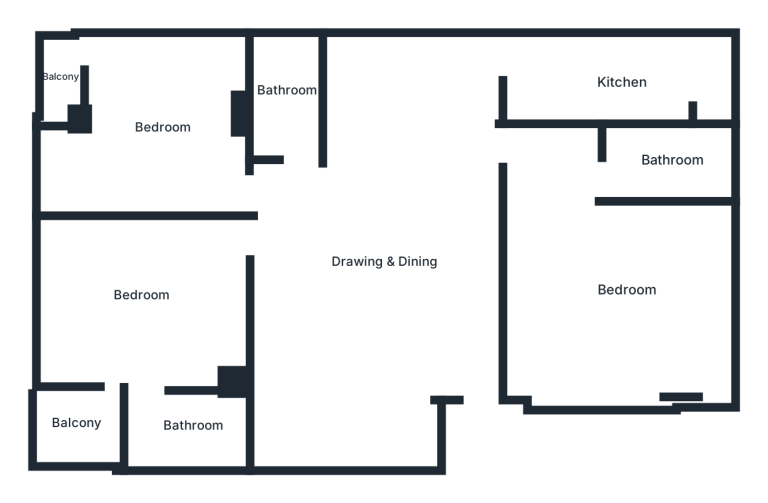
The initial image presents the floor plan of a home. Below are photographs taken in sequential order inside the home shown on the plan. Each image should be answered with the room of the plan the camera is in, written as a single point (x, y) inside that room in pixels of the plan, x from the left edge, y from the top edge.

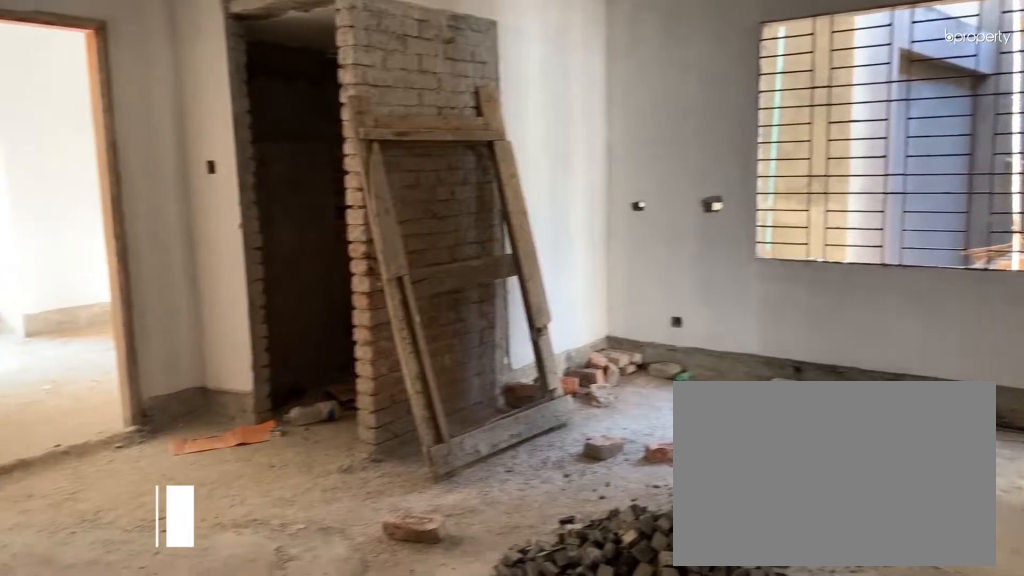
(386, 260)
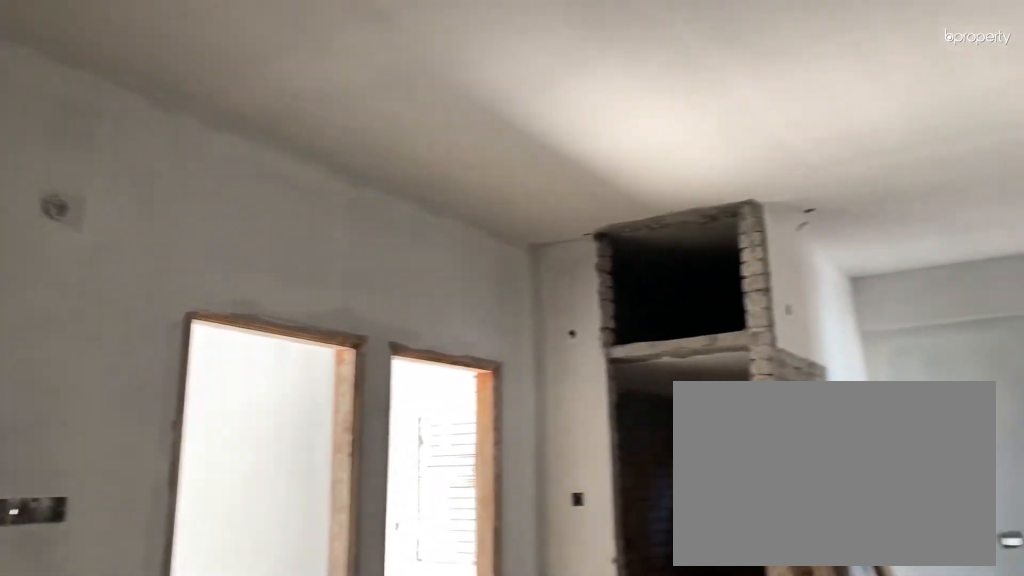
(386, 260)
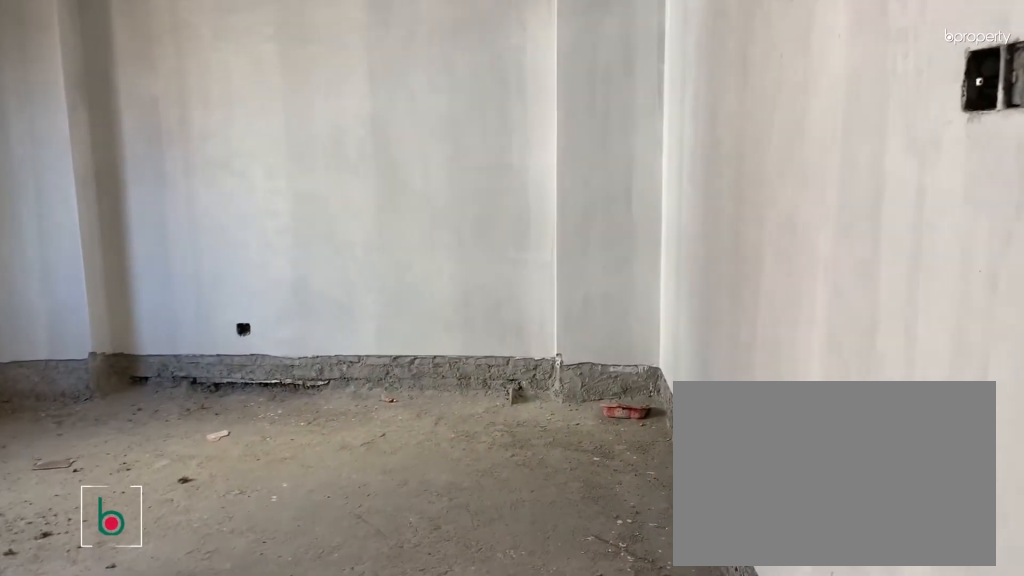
(626, 288)
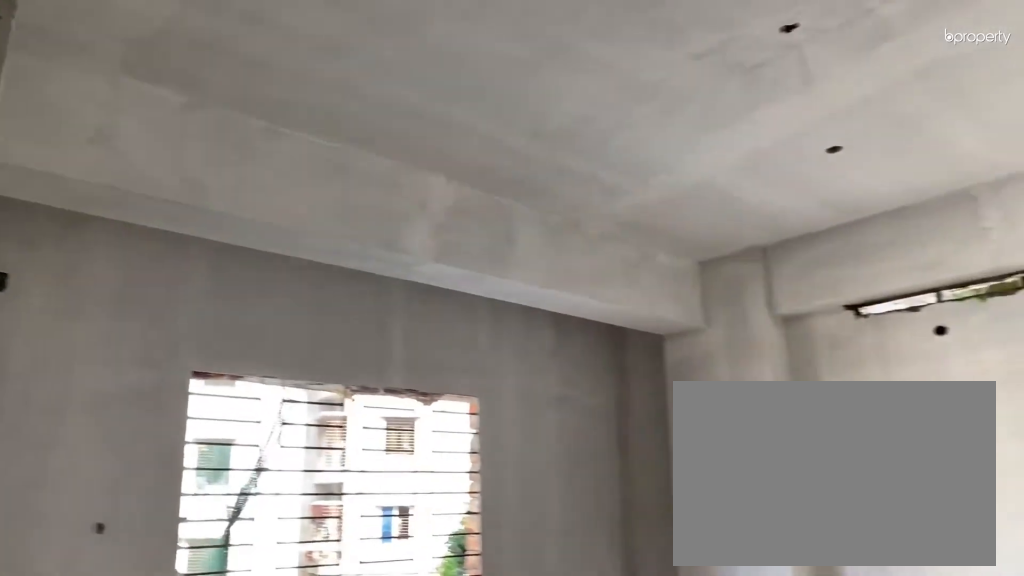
(626, 288)
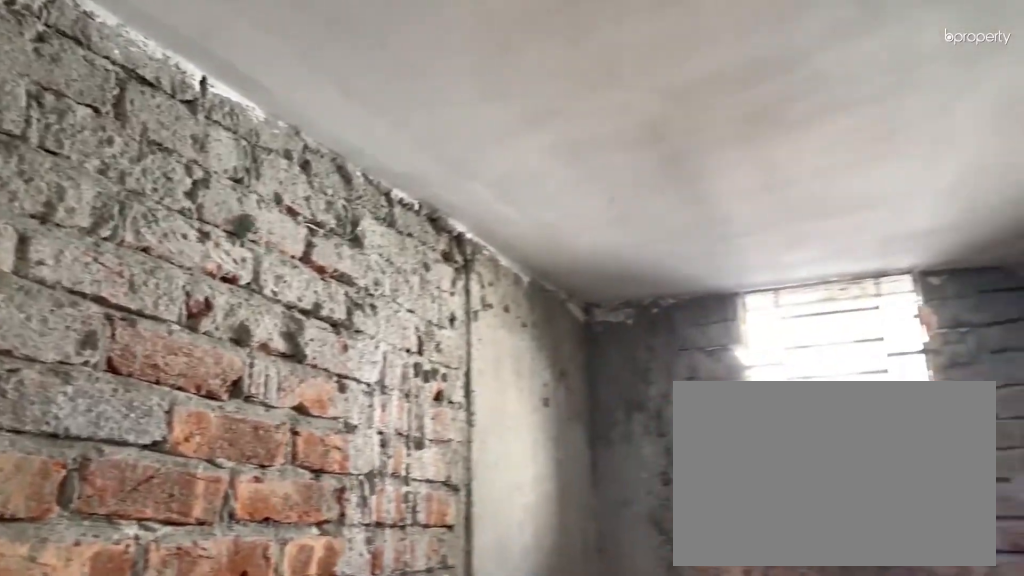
(674, 156)
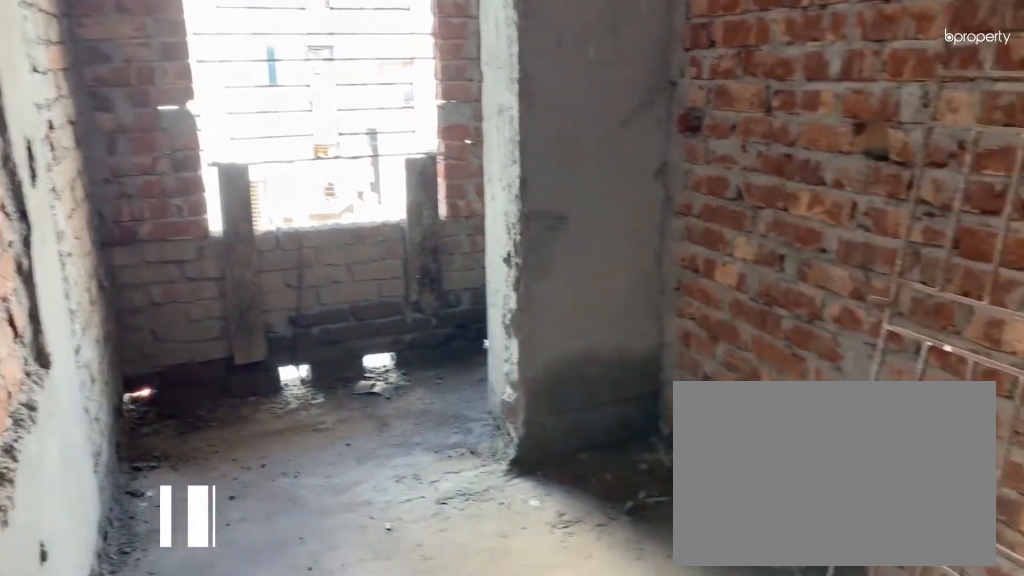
(615, 83)
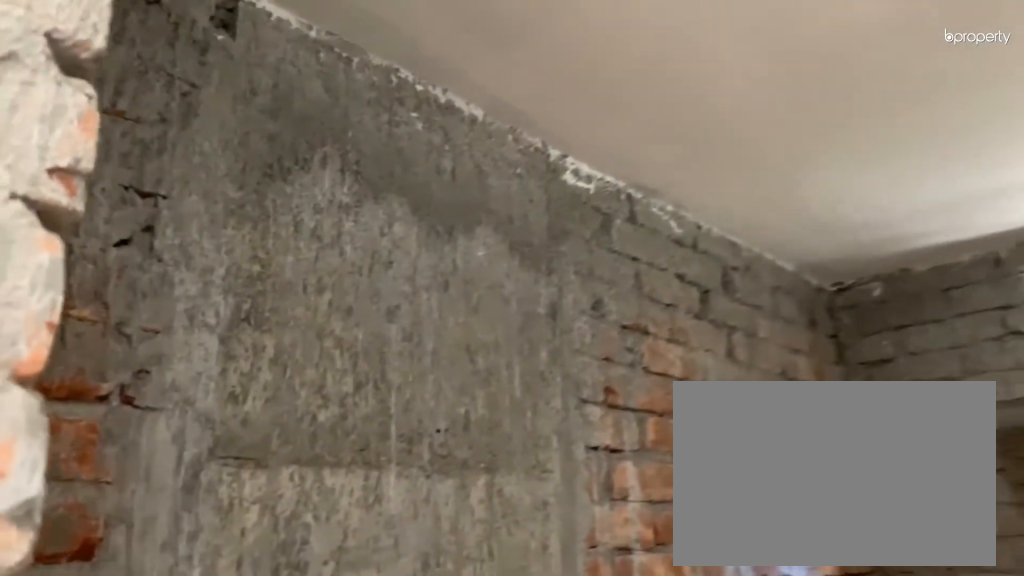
(285, 83)
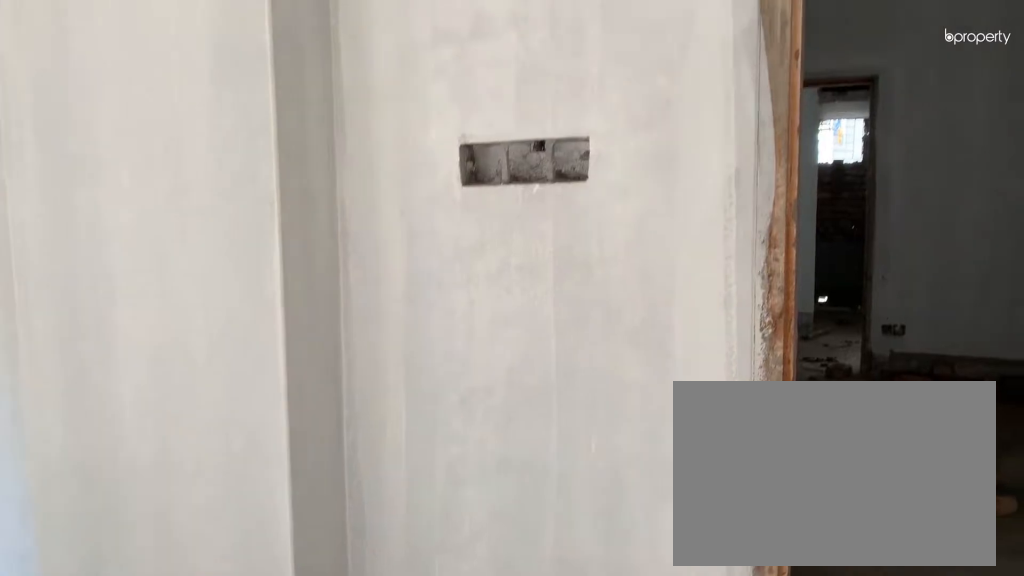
(164, 125)
